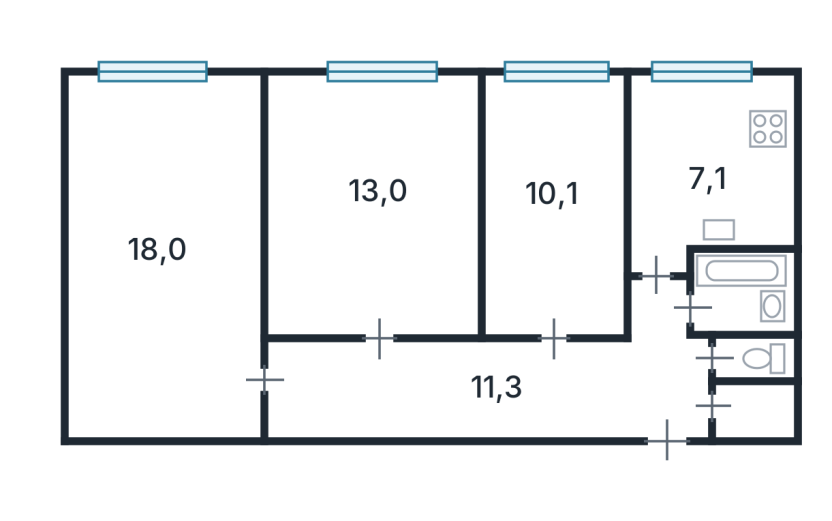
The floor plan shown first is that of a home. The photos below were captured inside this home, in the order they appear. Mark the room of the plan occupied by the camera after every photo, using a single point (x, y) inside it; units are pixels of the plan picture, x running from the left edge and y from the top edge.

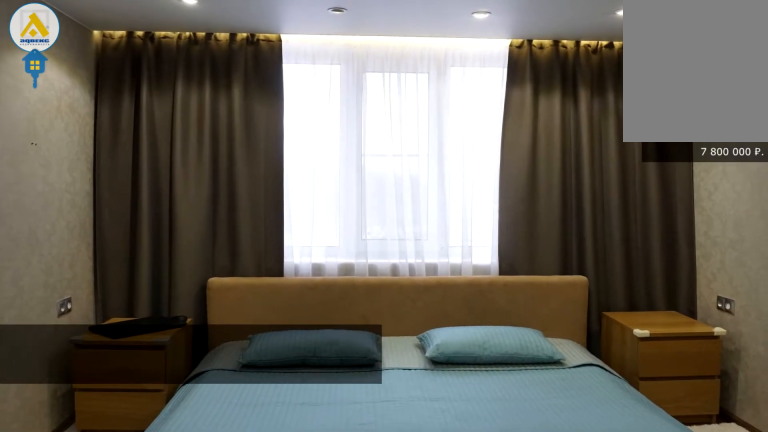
(384, 185)
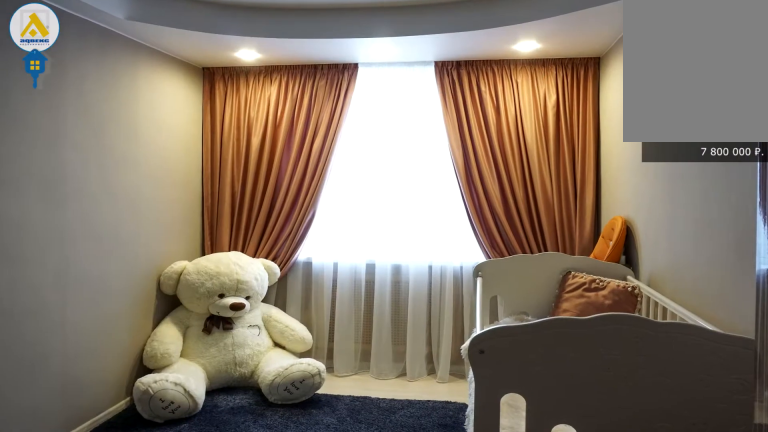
(554, 192)
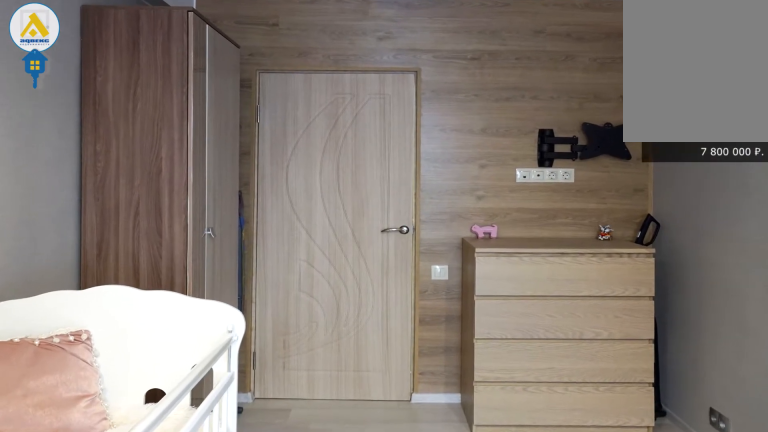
(554, 192)
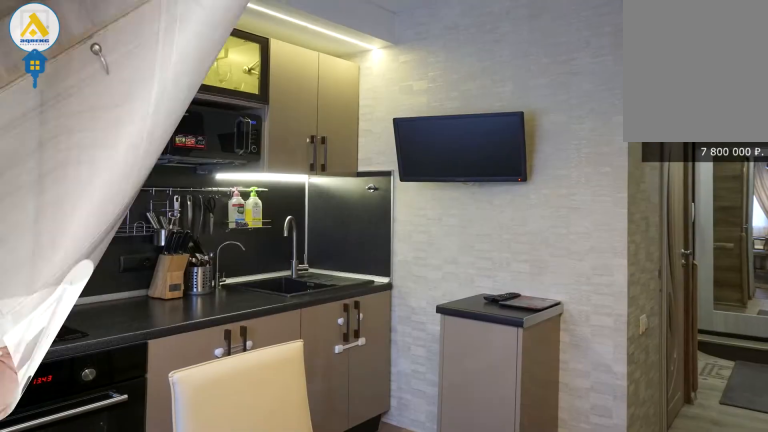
(710, 163)
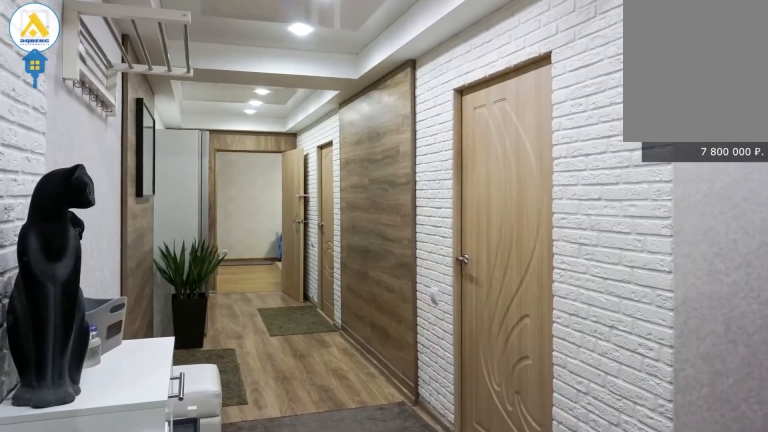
(504, 387)
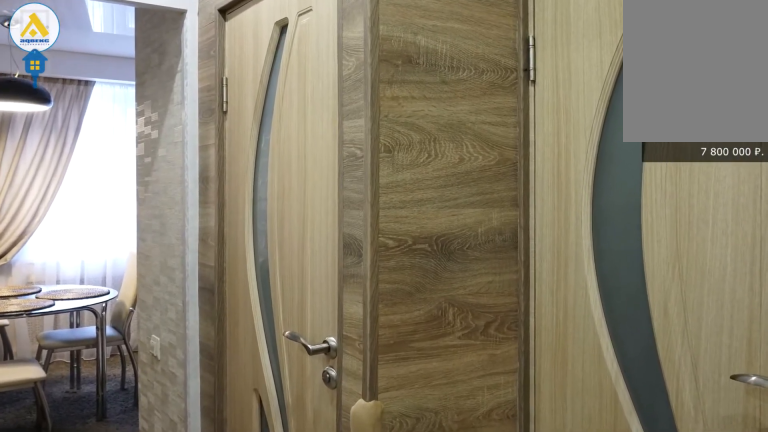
(504, 389)
